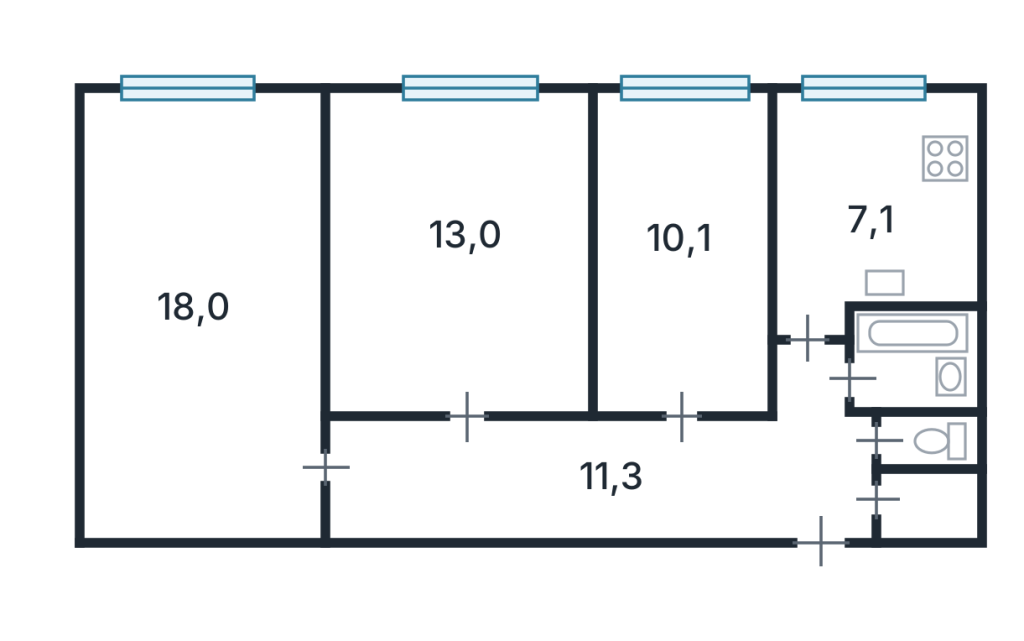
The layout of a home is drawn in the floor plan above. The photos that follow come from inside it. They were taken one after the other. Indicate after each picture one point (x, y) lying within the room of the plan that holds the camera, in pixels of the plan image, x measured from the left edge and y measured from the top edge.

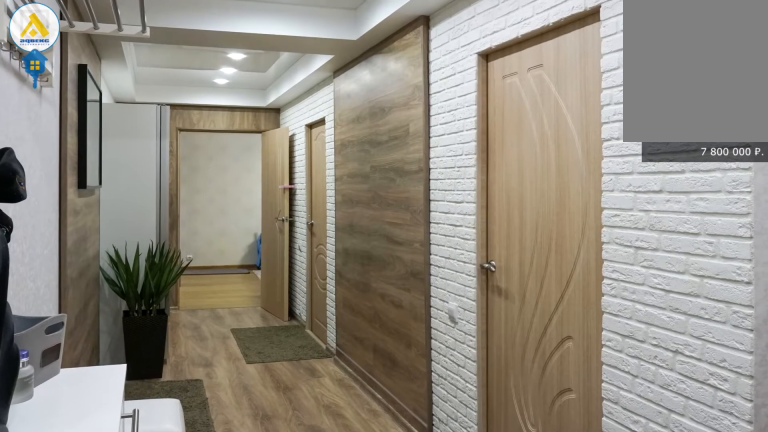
(621, 478)
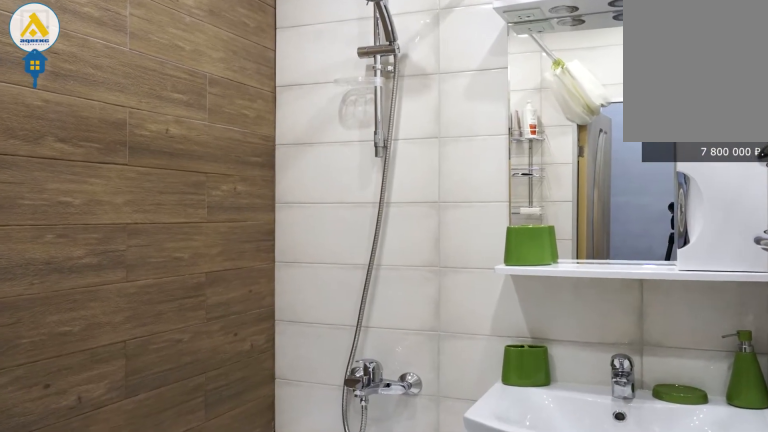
(917, 400)
